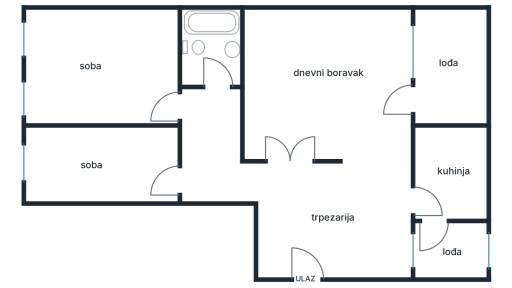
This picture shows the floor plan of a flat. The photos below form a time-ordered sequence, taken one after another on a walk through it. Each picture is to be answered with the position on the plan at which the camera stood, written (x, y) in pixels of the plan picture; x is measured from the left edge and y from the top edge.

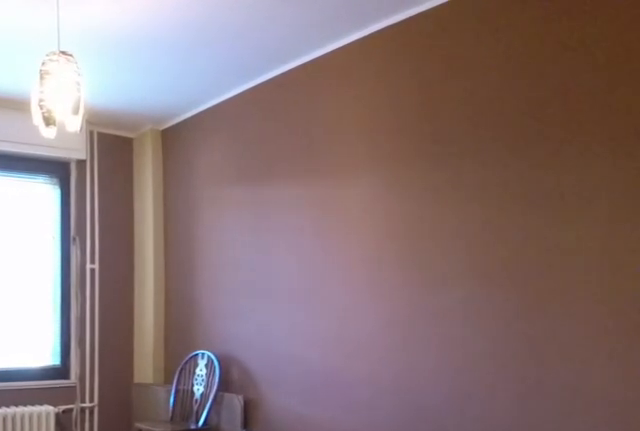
(176, 101)
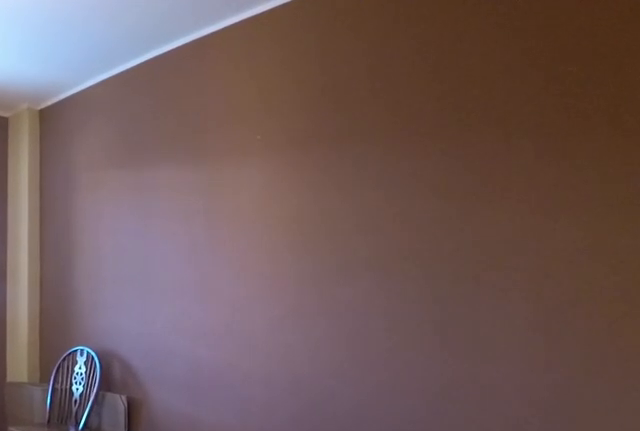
(167, 98)
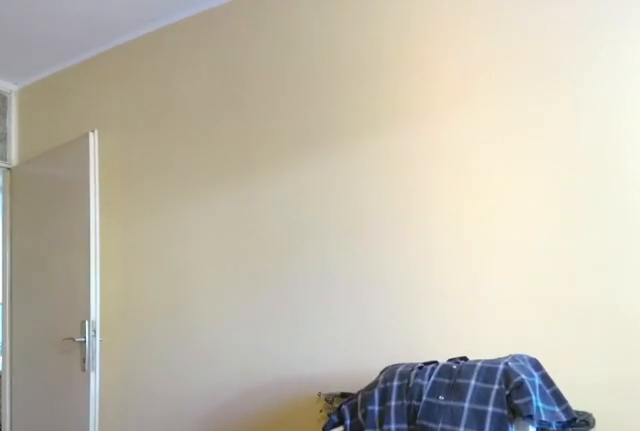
(113, 61)
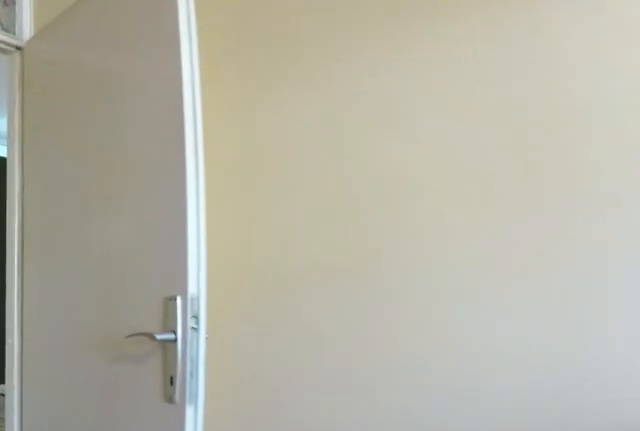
(137, 86)
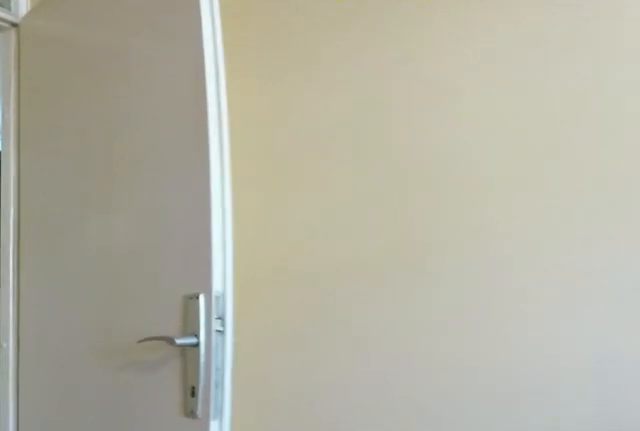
(141, 88)
